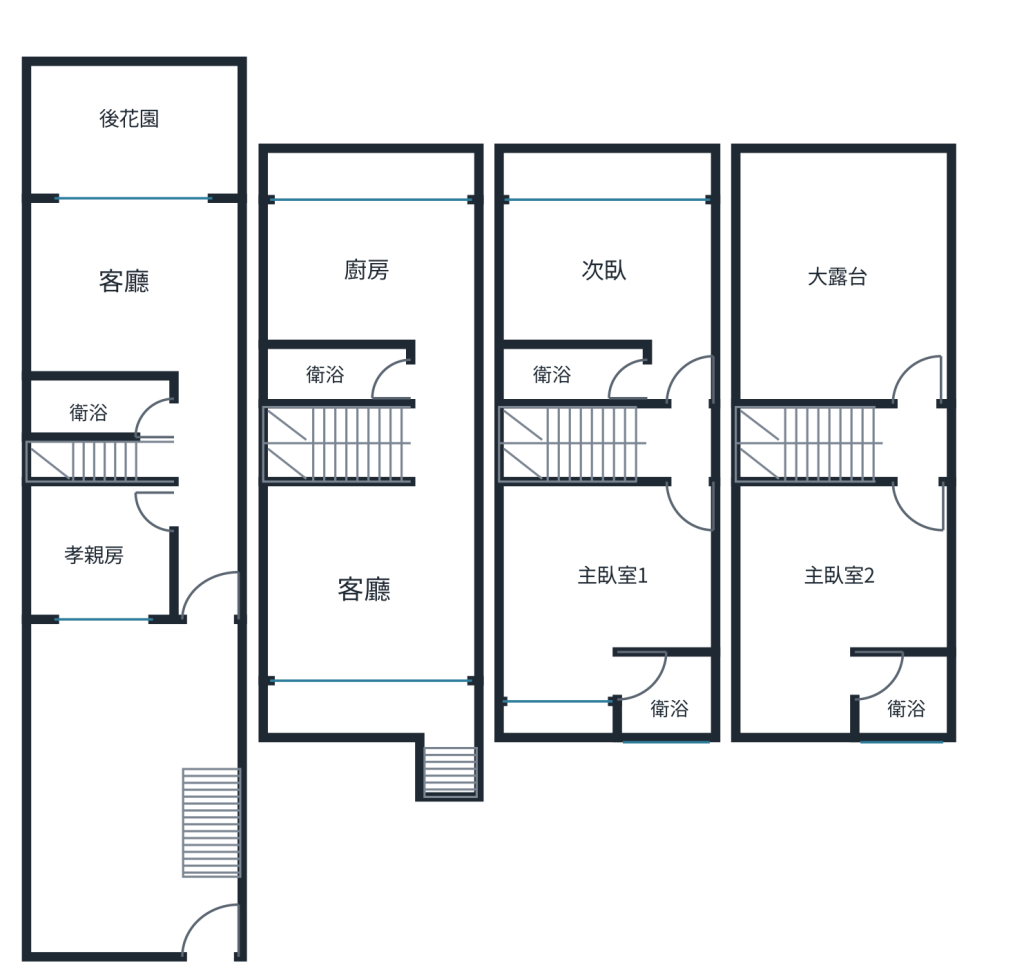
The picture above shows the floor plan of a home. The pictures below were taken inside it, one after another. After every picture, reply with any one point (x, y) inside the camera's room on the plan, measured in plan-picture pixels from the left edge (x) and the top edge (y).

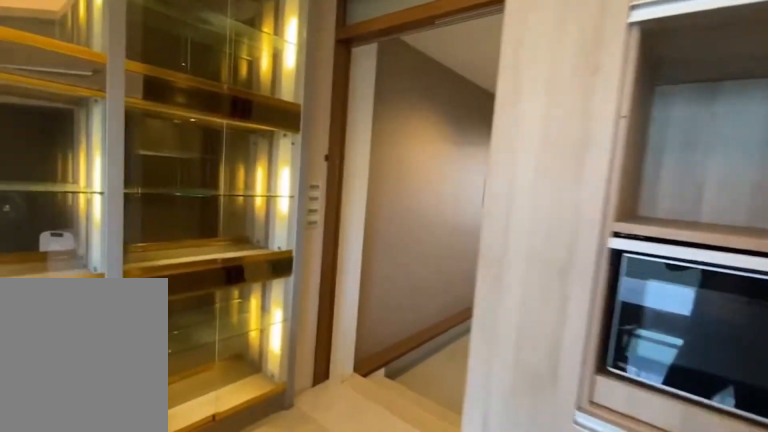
(376, 256)
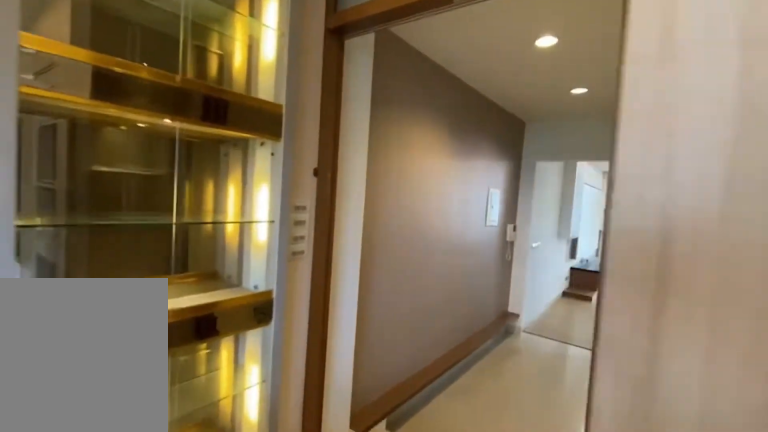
(376, 257)
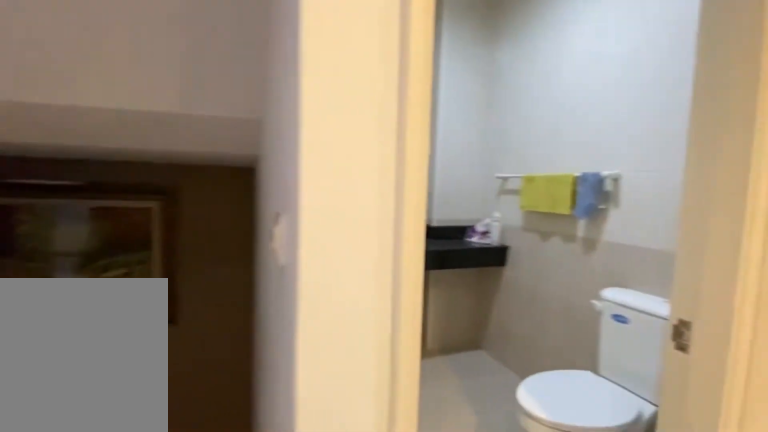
(343, 375)
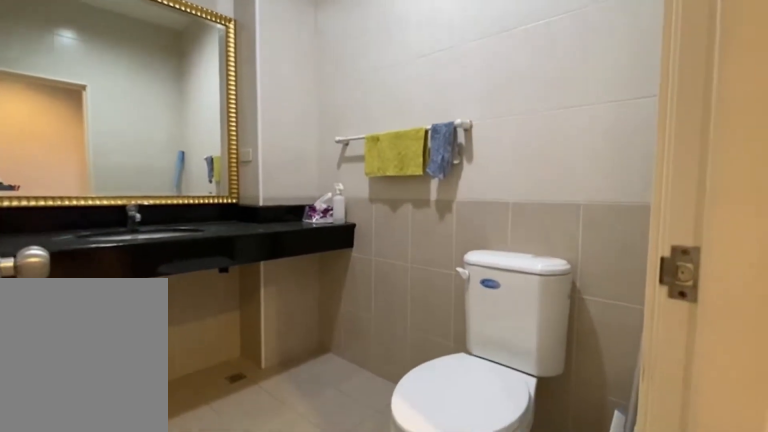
(342, 375)
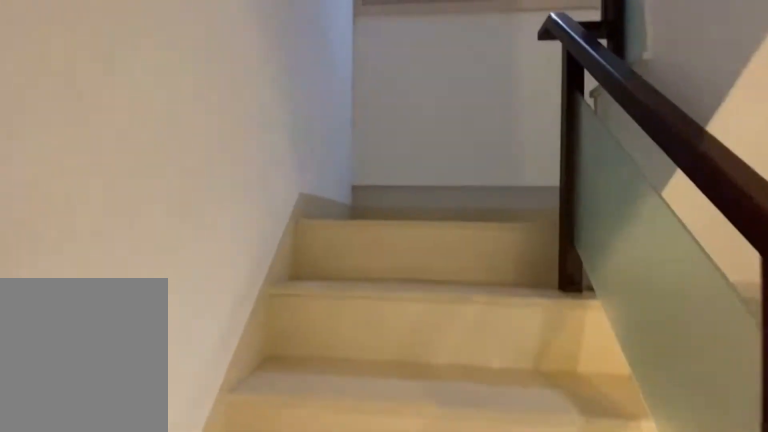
(353, 450)
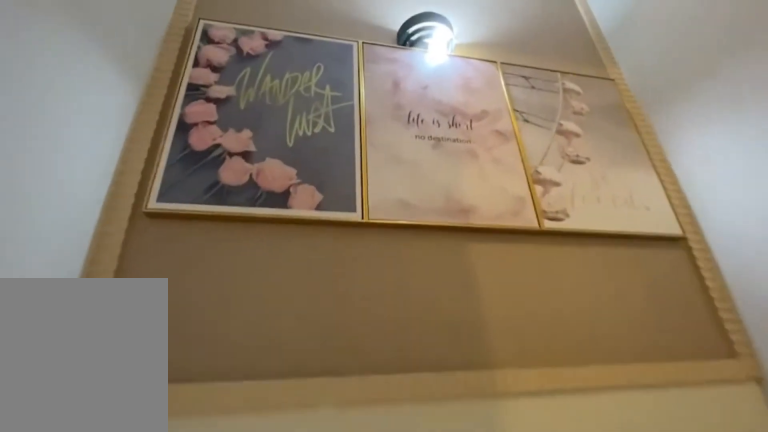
(352, 452)
